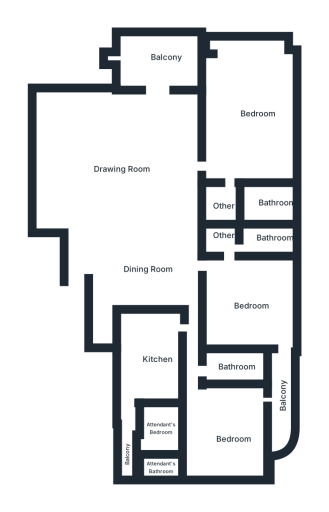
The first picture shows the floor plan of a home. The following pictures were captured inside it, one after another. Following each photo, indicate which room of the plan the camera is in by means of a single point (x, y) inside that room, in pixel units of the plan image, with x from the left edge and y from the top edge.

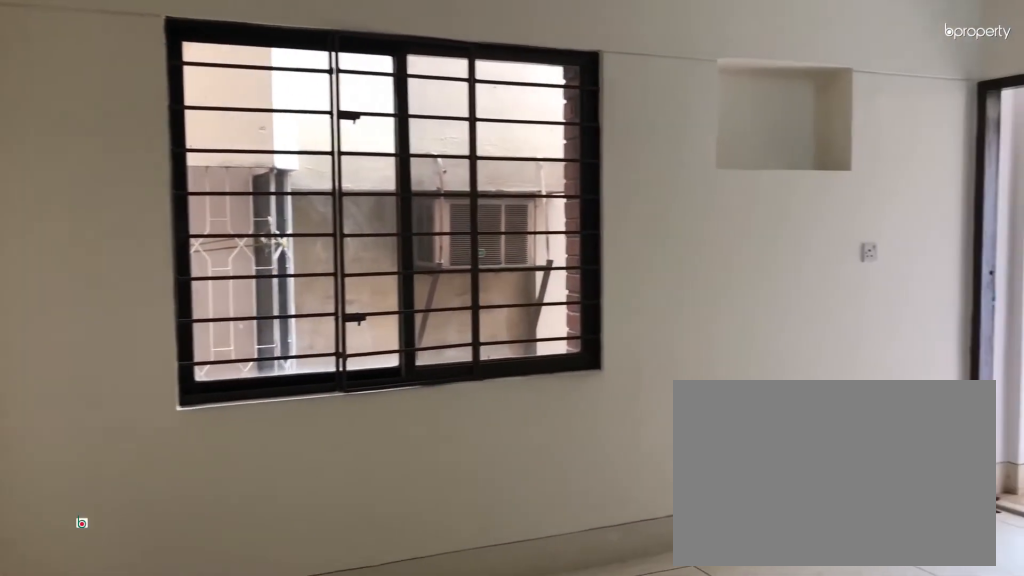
(252, 304)
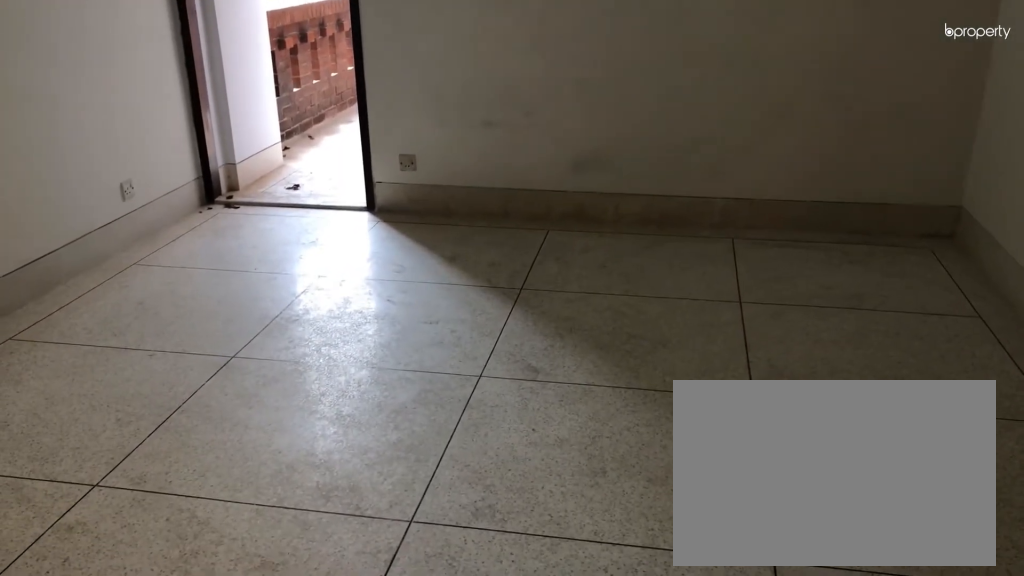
(252, 304)
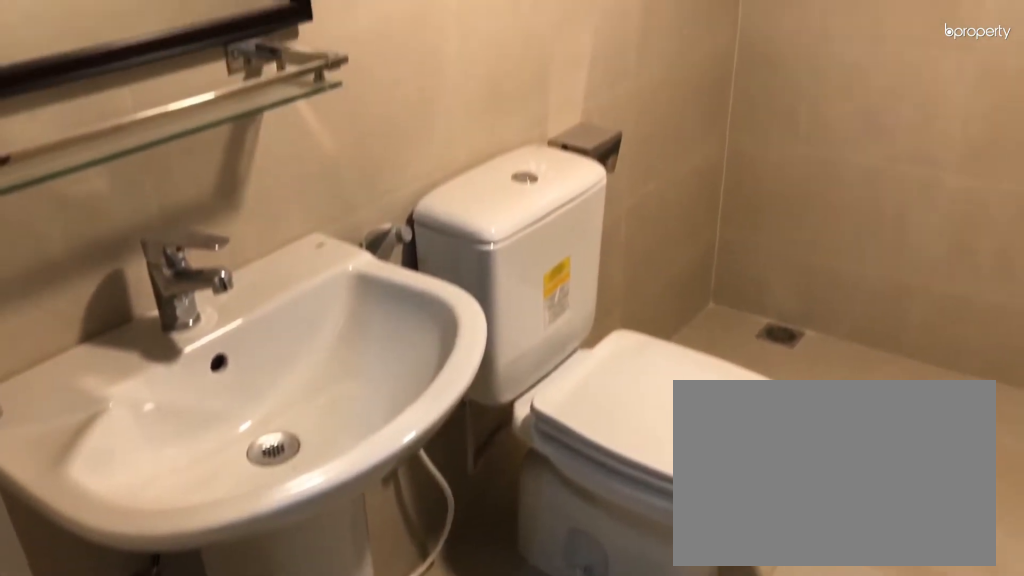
(268, 238)
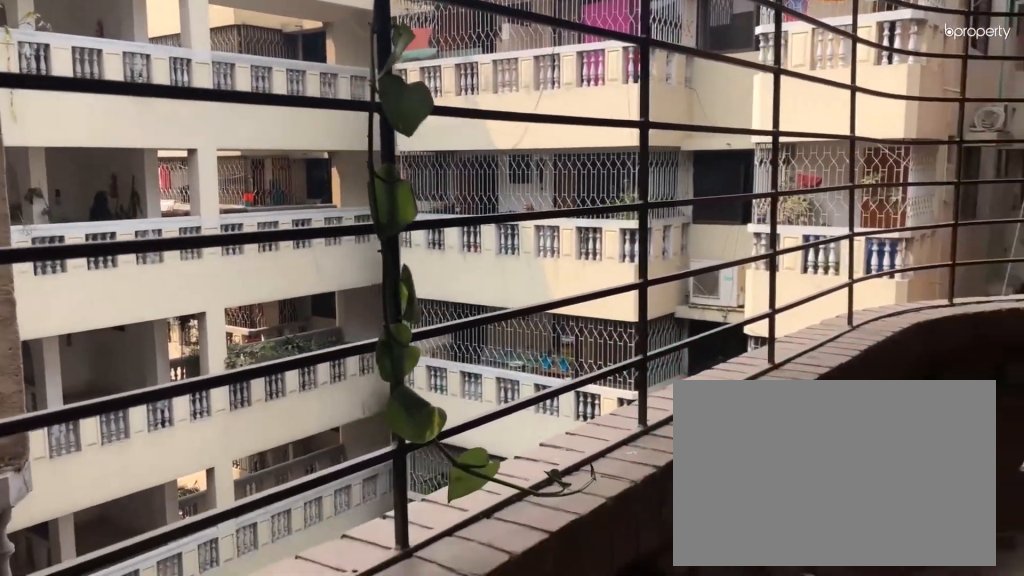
(279, 392)
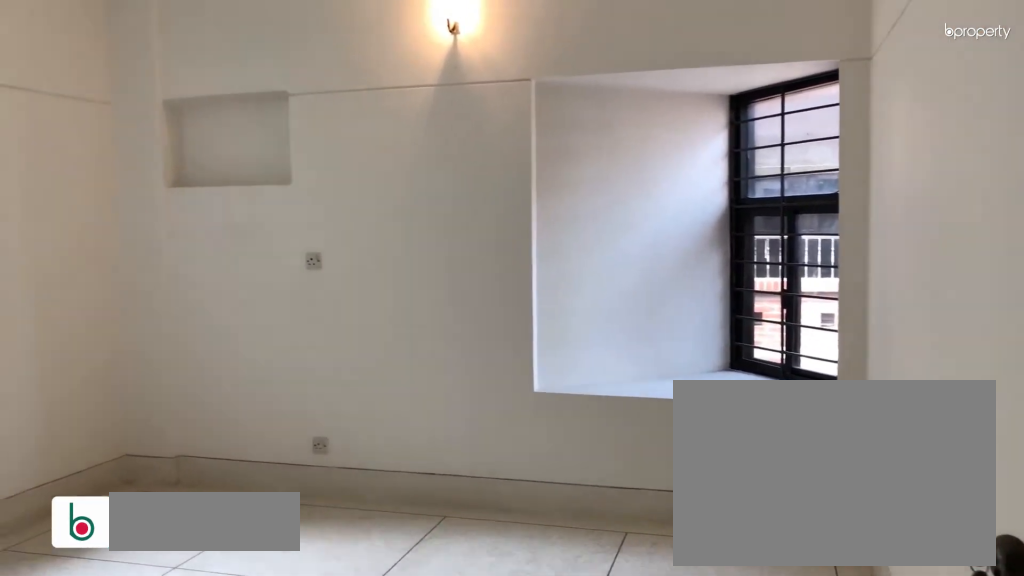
(226, 429)
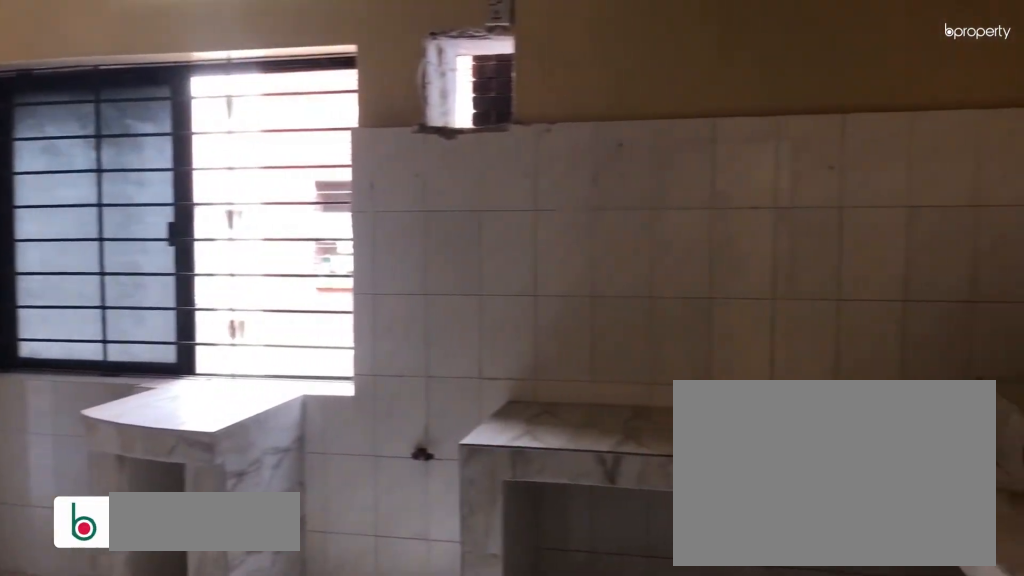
(149, 356)
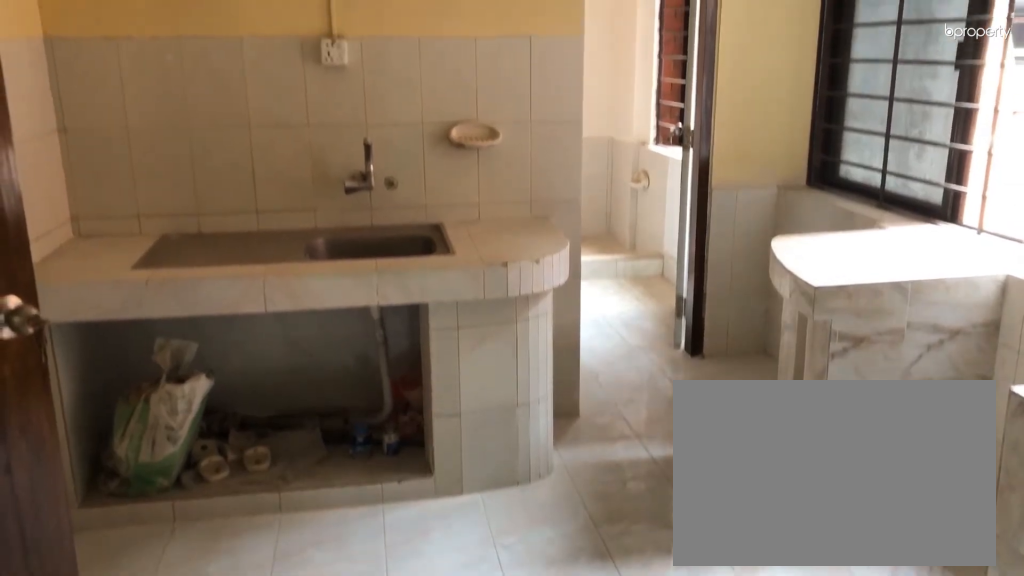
(149, 356)
